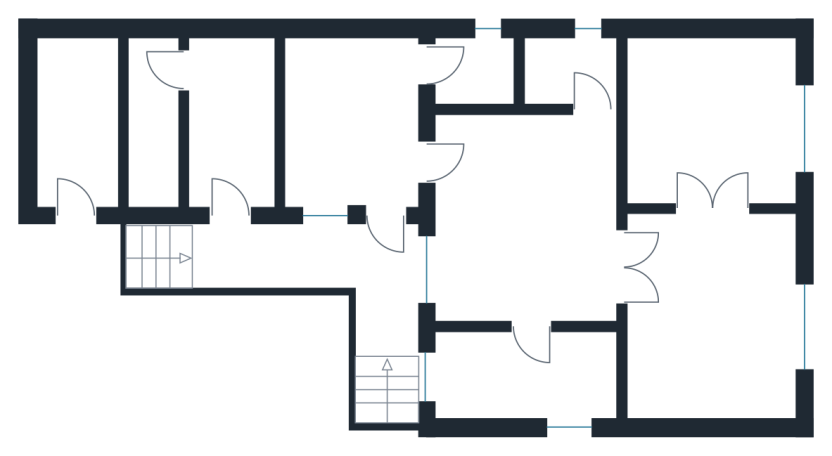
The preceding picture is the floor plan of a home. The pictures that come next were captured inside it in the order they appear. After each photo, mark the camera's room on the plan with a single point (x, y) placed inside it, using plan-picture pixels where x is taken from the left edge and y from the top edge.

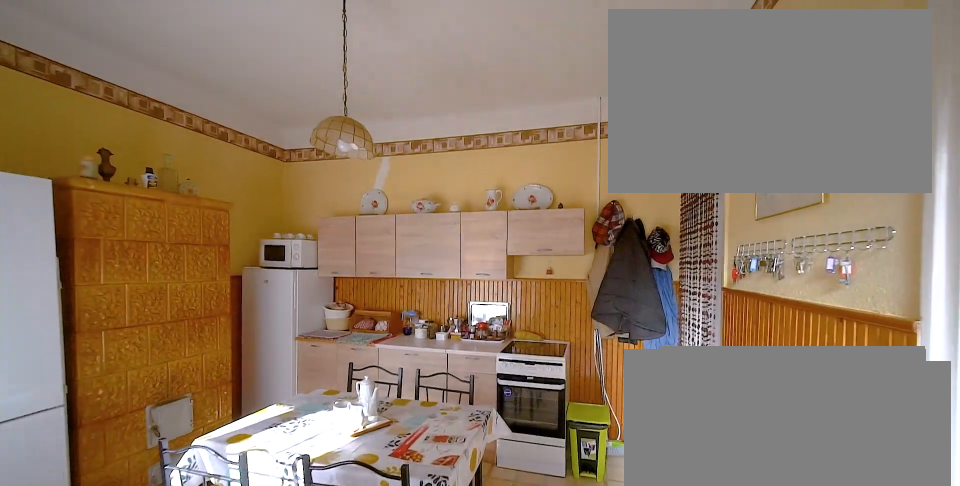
(355, 126)
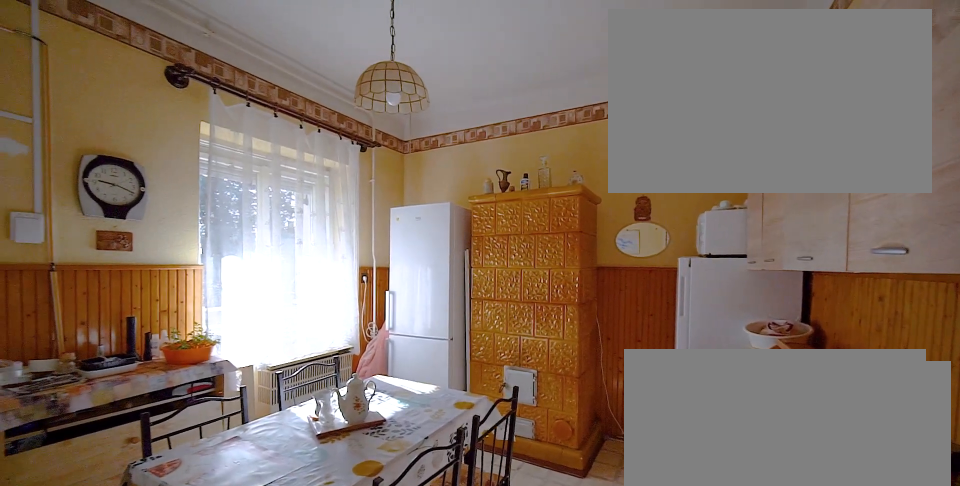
(355, 126)
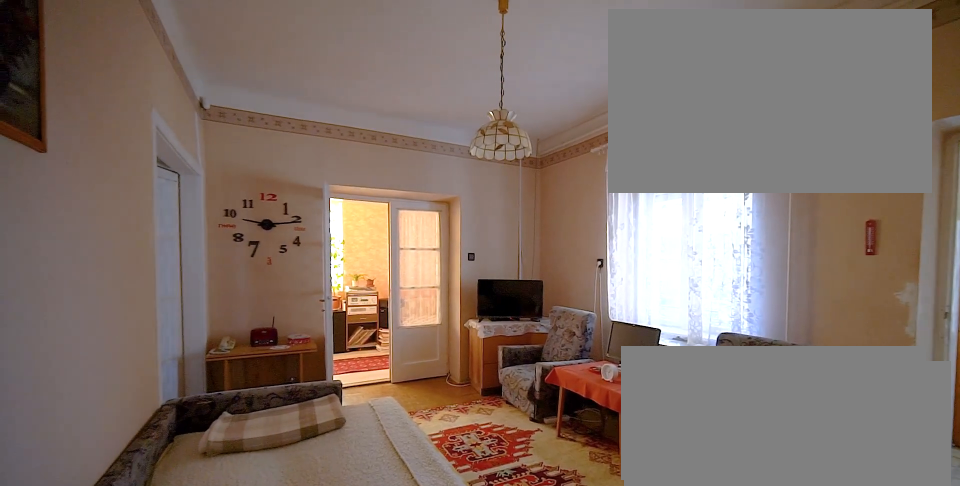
(529, 230)
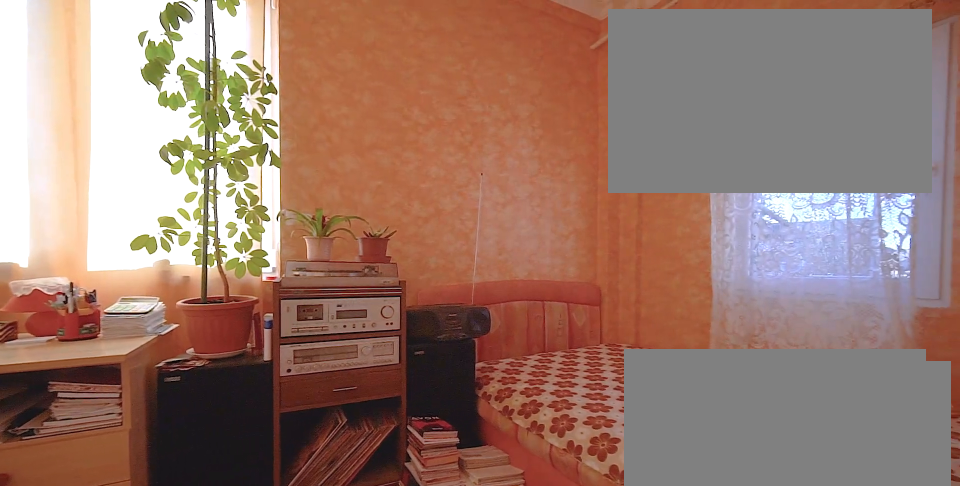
(529, 382)
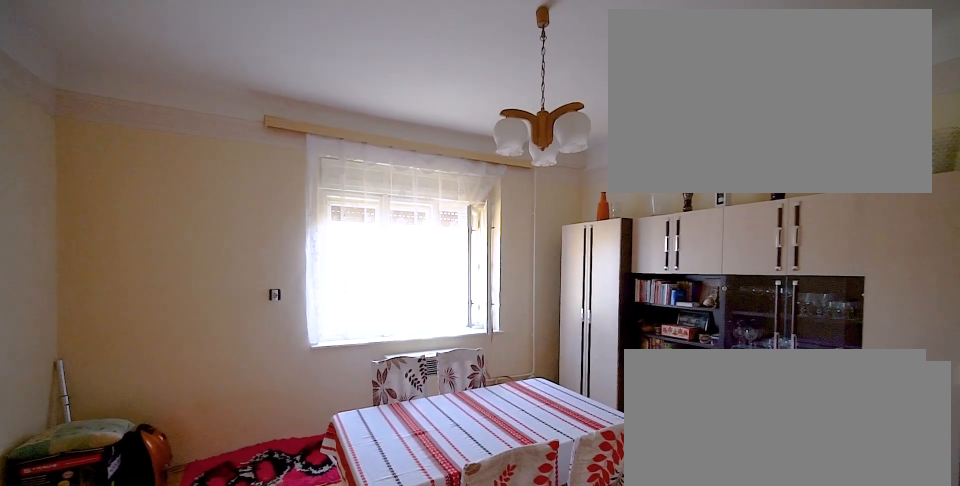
(713, 321)
